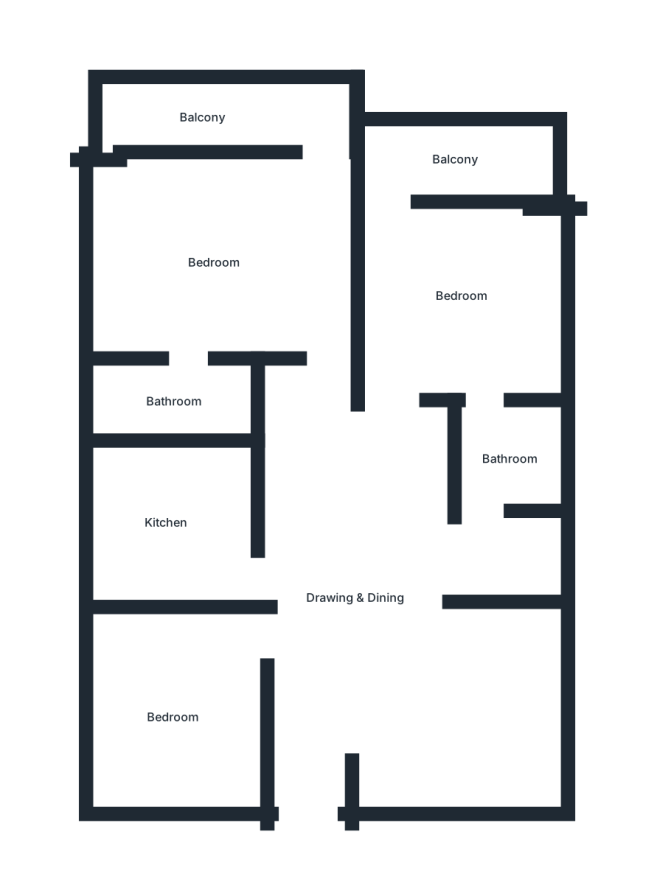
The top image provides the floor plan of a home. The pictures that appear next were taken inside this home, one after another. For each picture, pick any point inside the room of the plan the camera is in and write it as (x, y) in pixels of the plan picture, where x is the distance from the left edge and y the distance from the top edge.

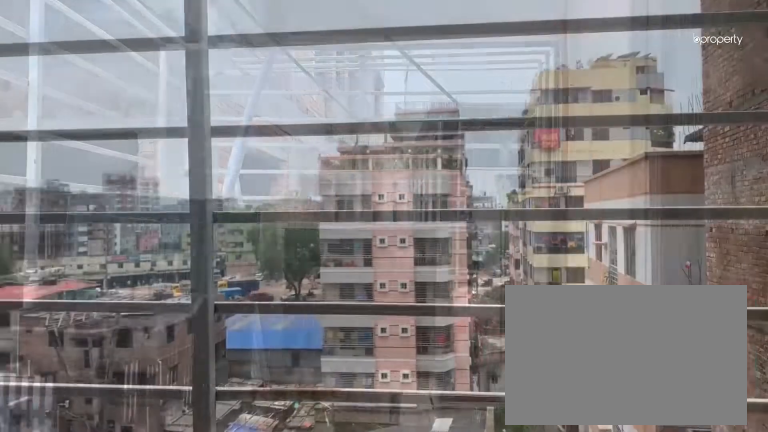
(450, 165)
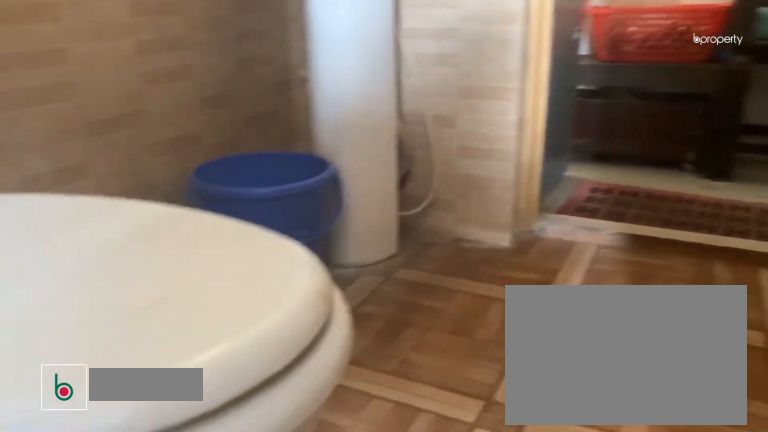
(509, 464)
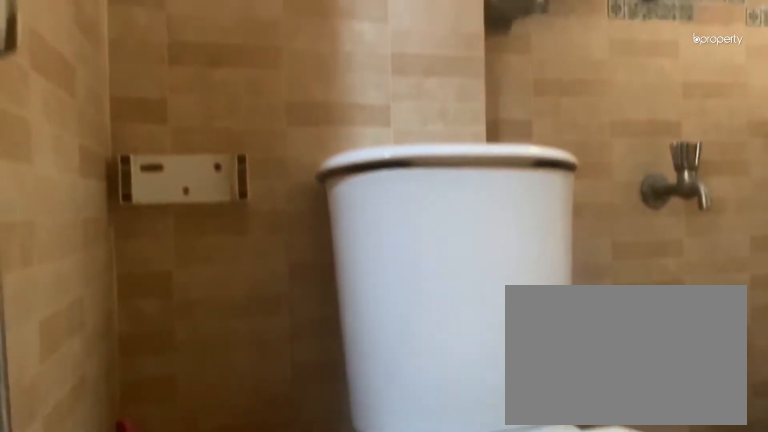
(509, 464)
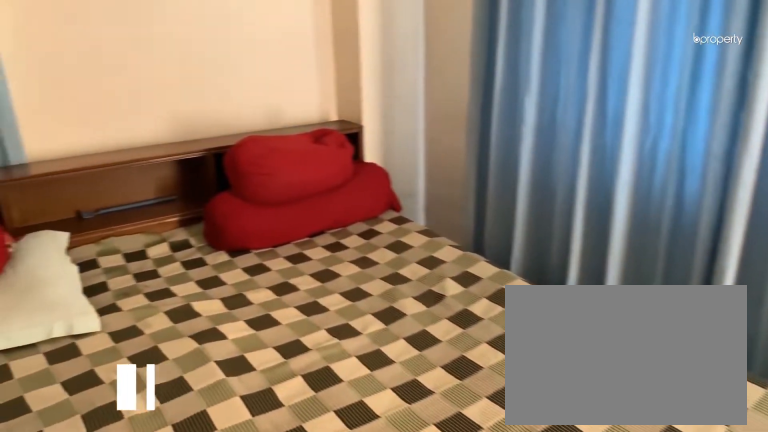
(221, 252)
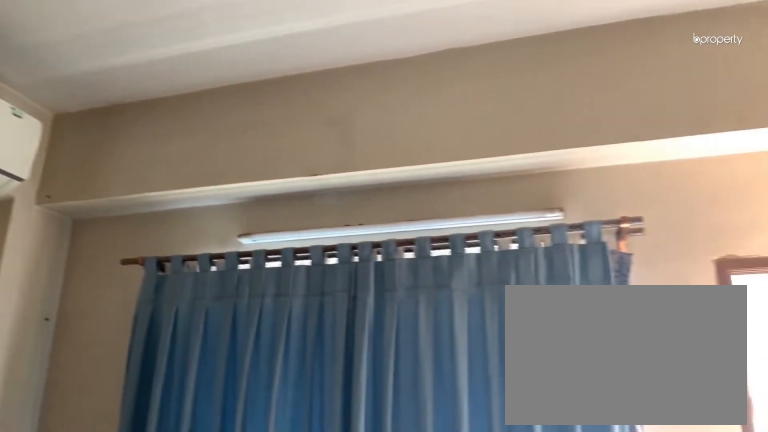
(221, 252)
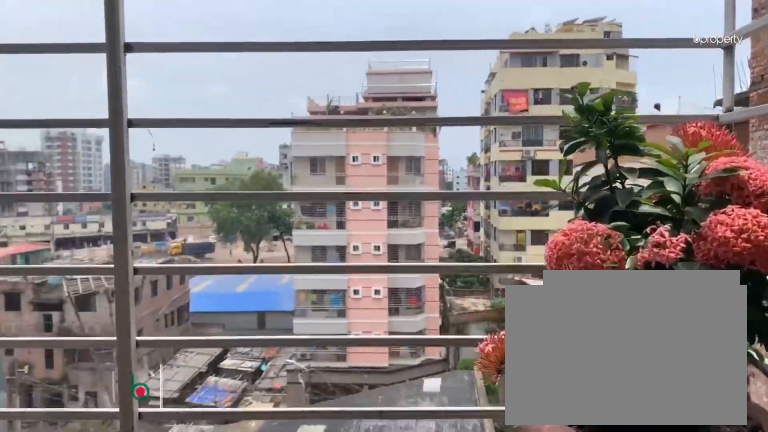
(244, 121)
